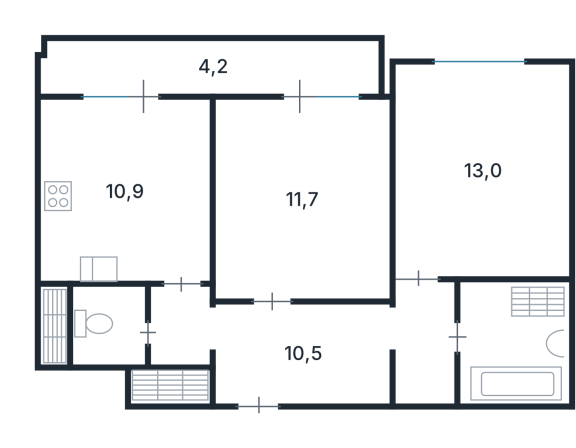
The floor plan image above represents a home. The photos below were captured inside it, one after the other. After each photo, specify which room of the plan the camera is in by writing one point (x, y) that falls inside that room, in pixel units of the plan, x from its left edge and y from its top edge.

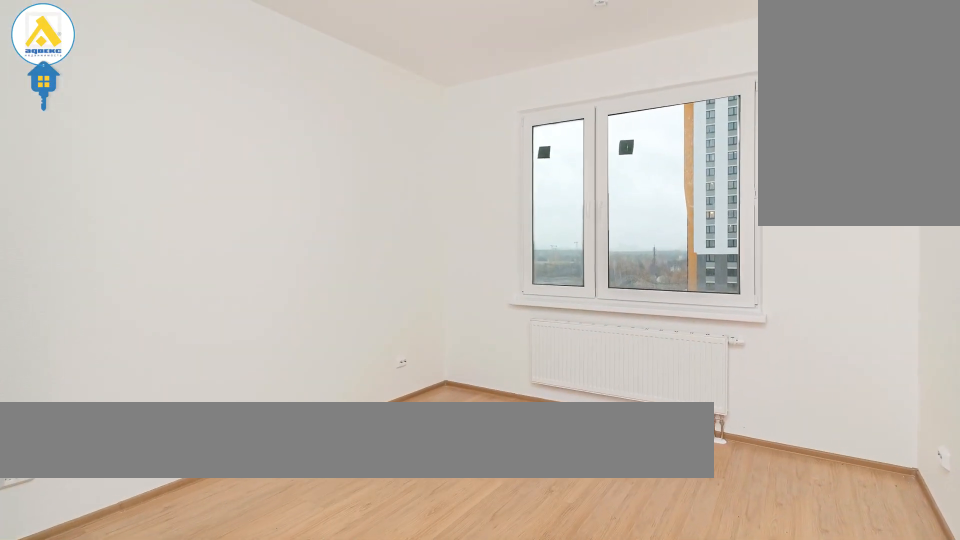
(484, 176)
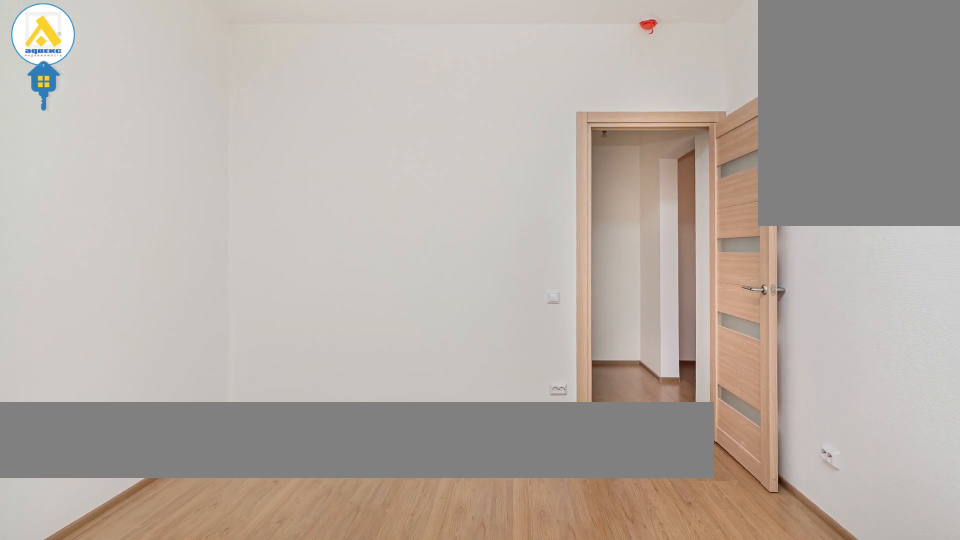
(484, 176)
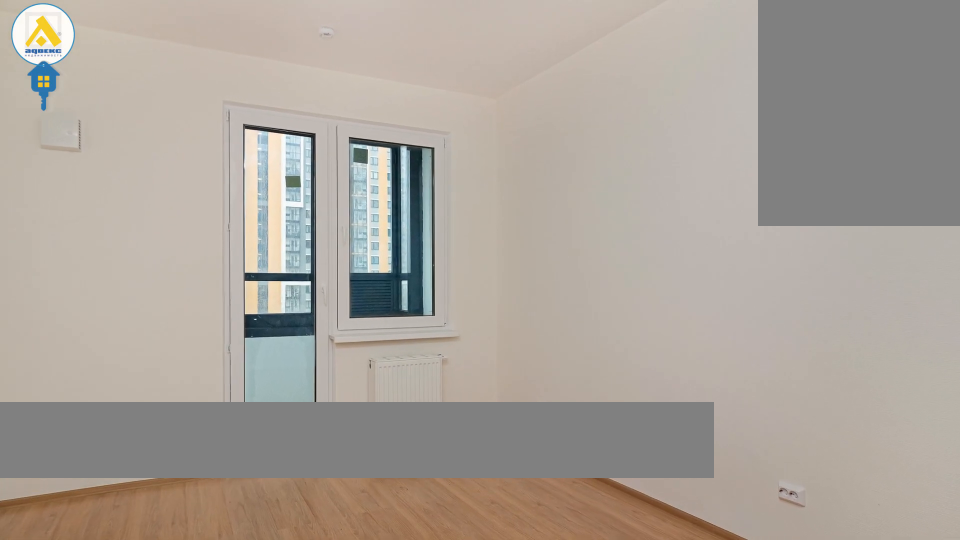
(308, 199)
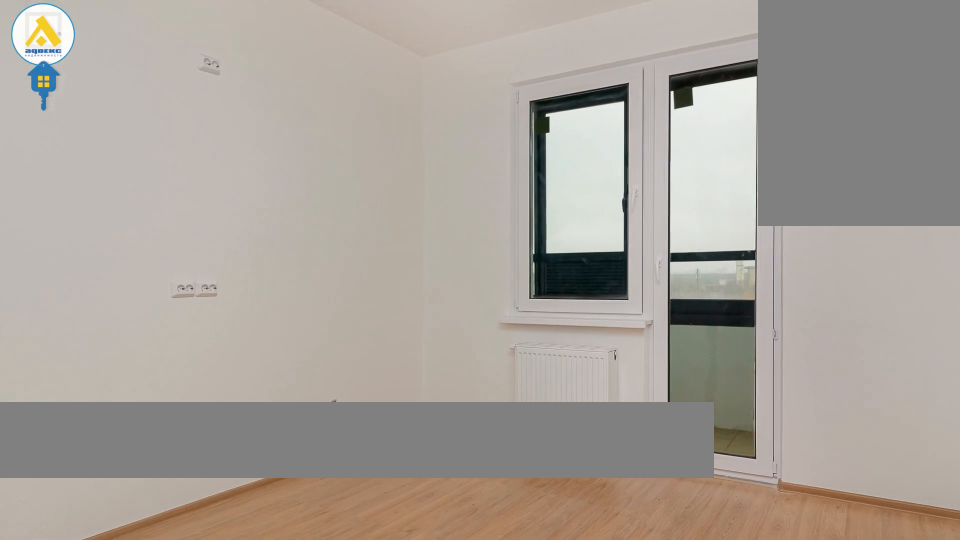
(120, 203)
